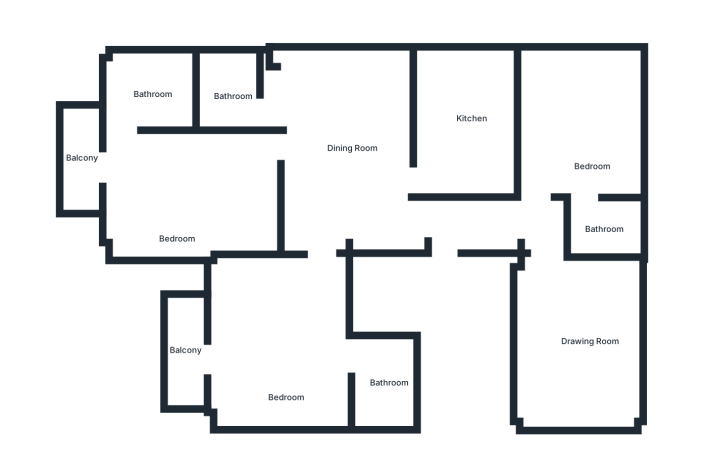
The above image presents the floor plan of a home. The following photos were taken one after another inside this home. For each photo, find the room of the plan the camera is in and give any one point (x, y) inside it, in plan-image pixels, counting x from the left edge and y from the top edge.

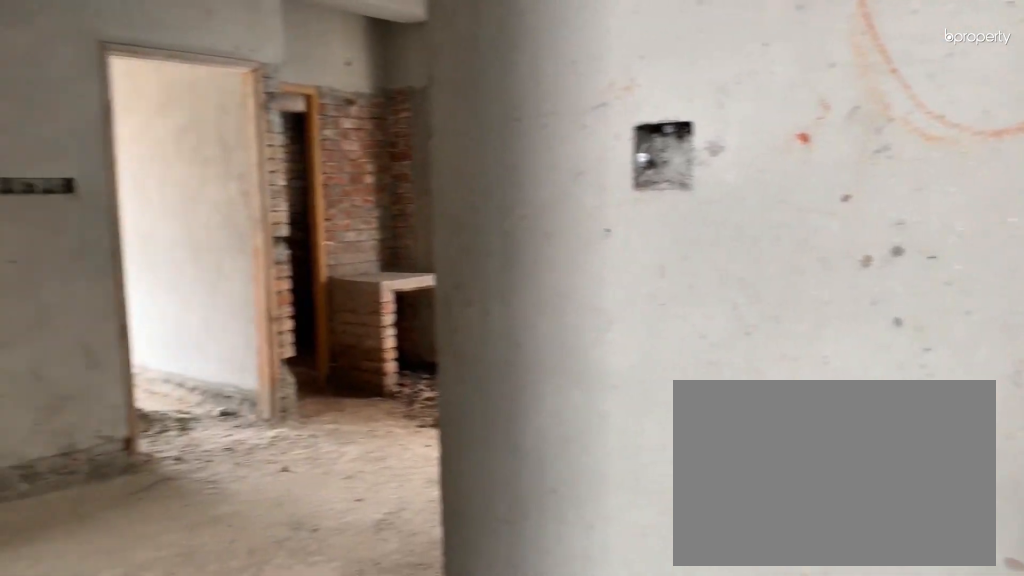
(417, 224)
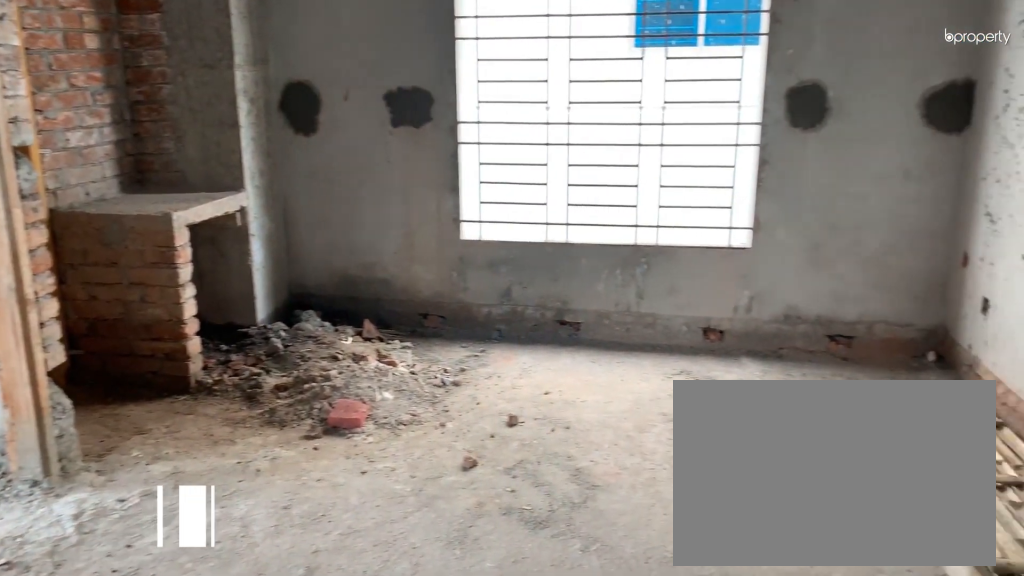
(341, 136)
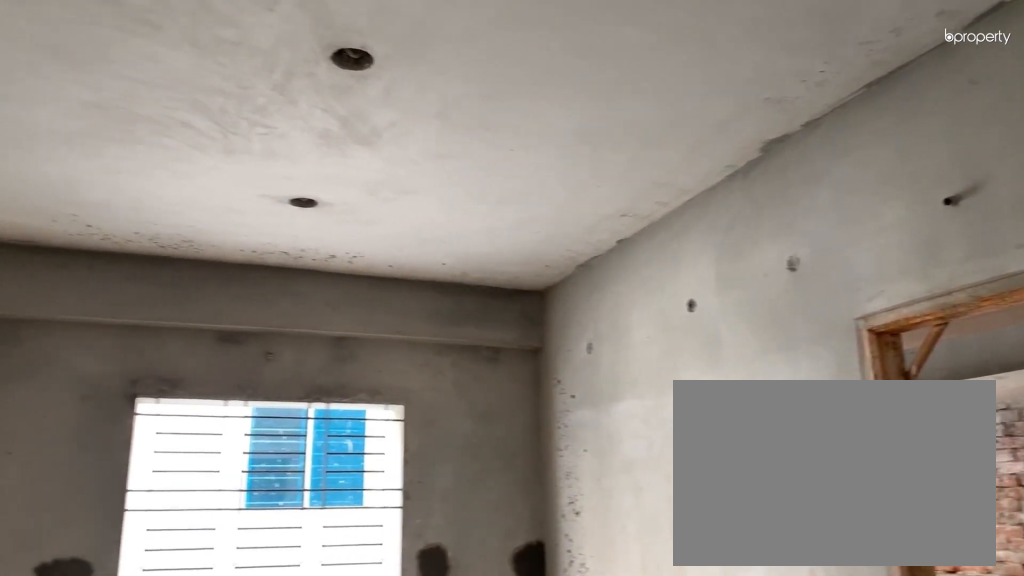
(341, 136)
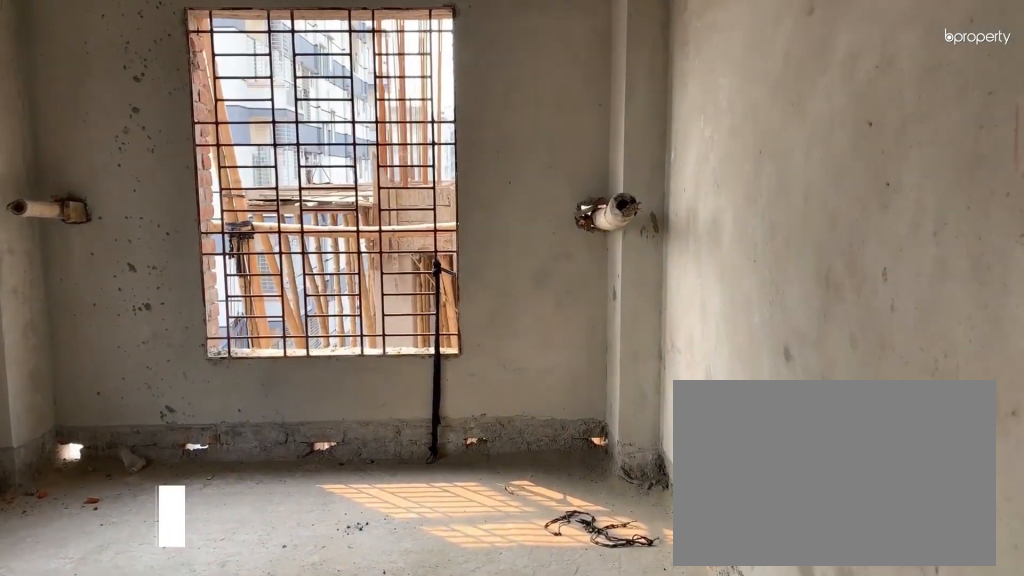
(589, 329)
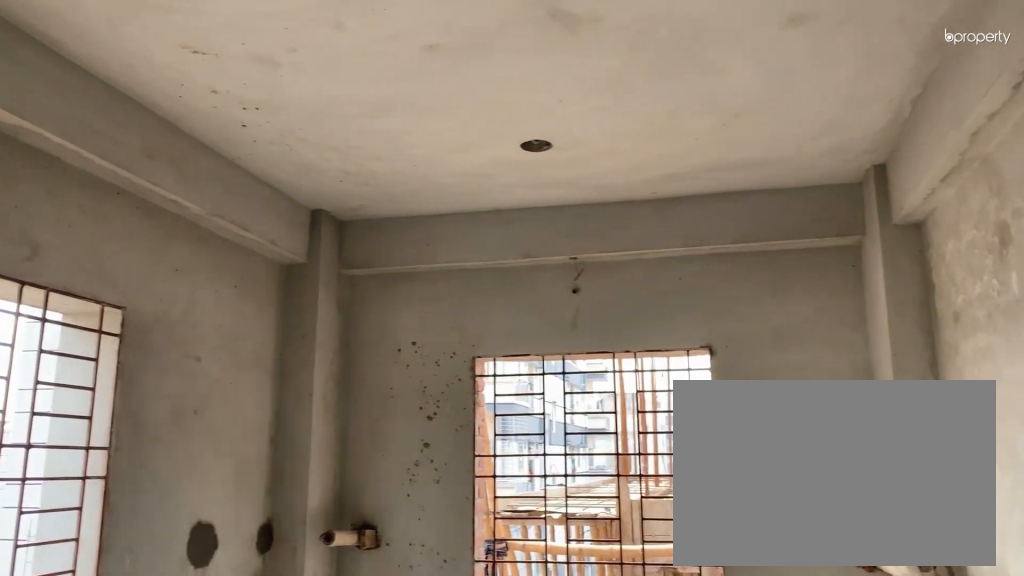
(589, 329)
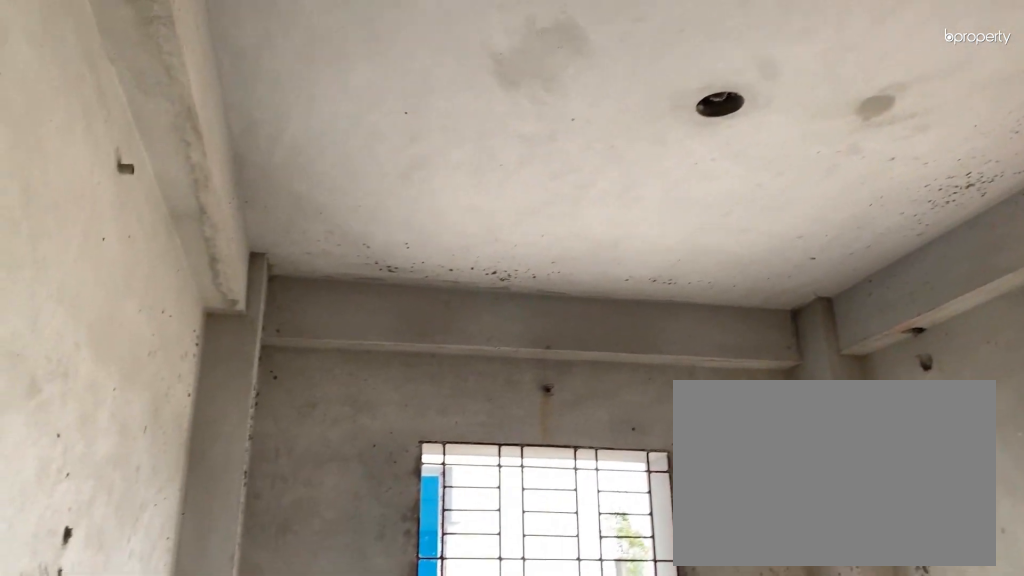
(589, 136)
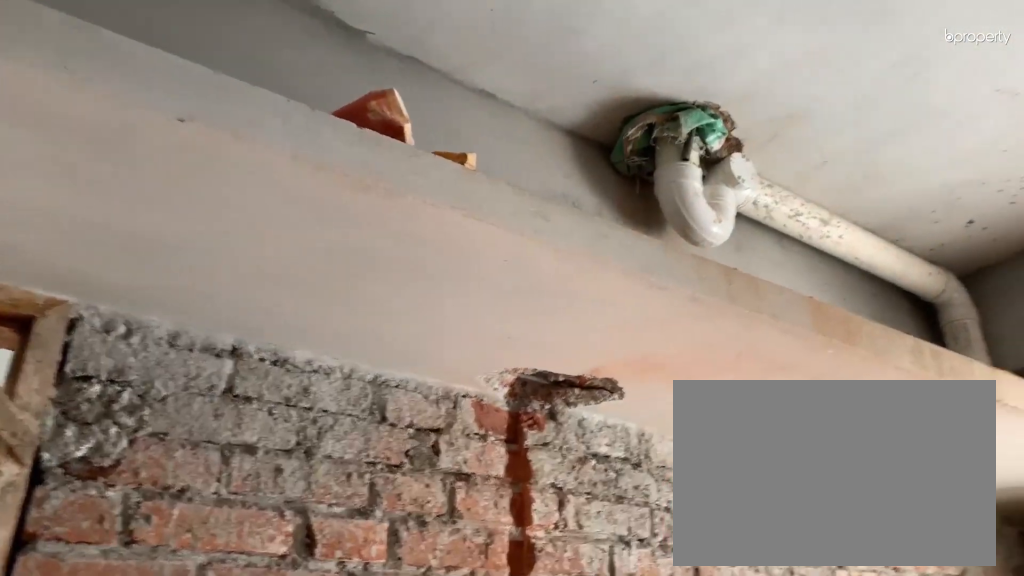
(471, 115)
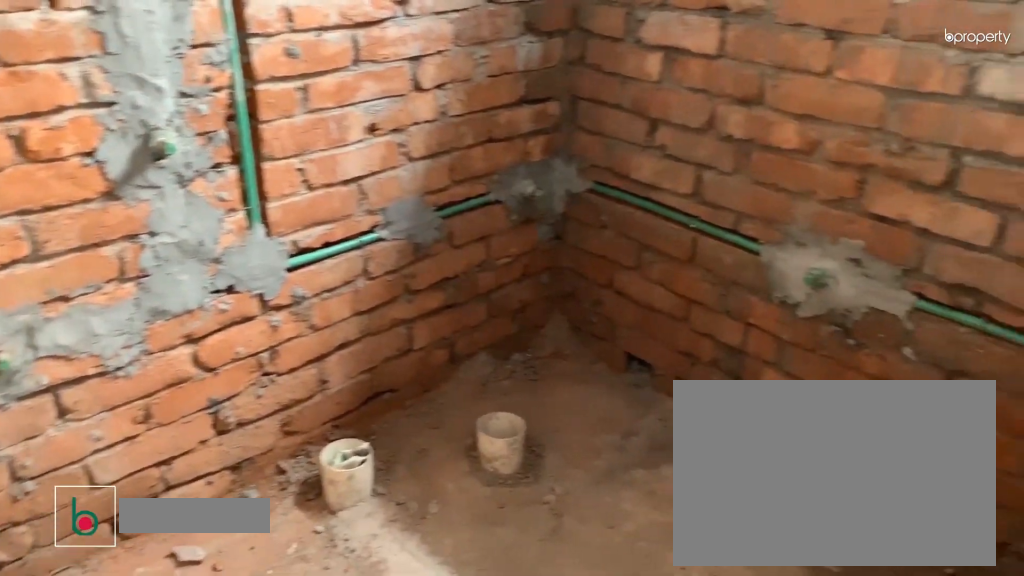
(234, 90)
